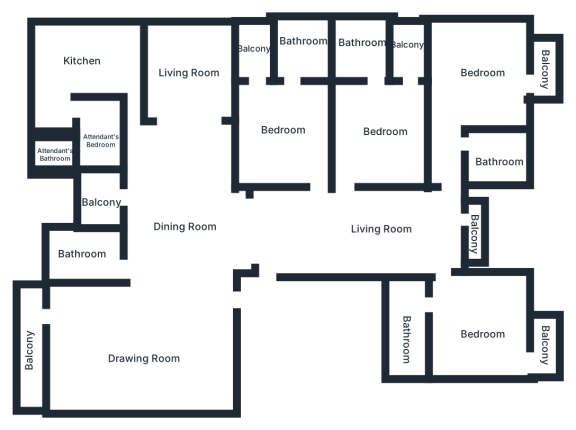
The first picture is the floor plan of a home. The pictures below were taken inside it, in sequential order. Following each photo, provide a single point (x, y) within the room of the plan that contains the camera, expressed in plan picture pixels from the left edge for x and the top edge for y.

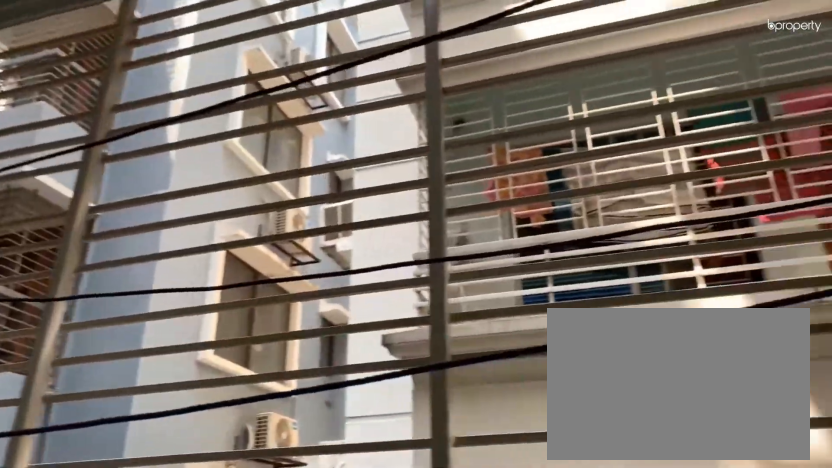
(27, 352)
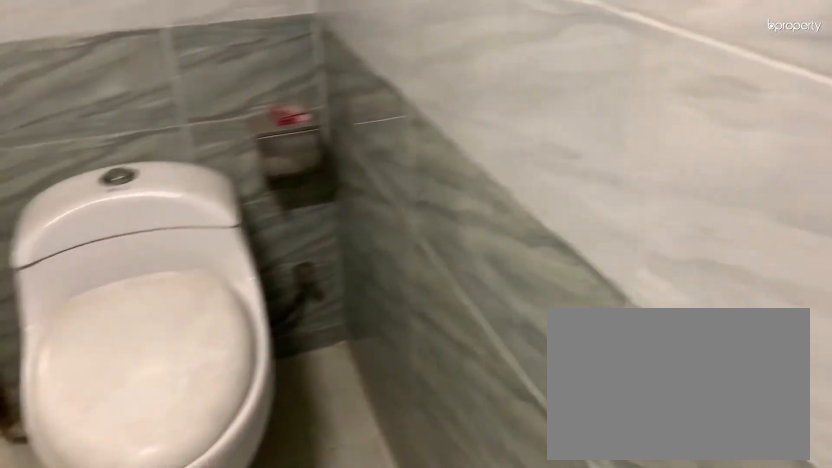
(90, 256)
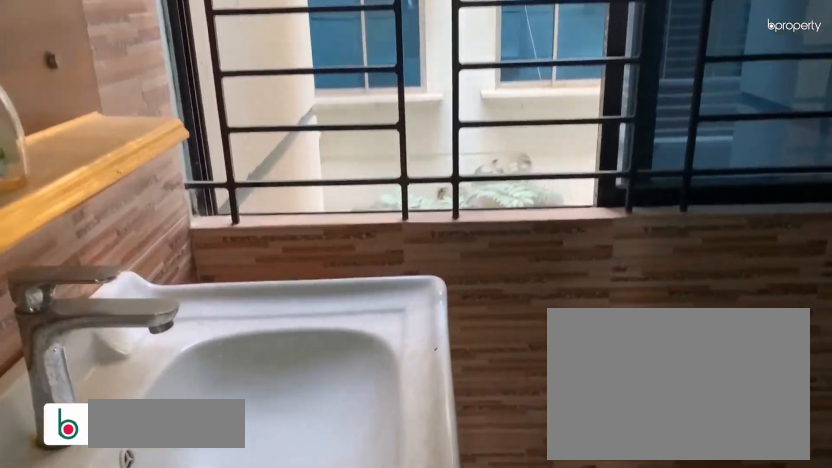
(98, 201)
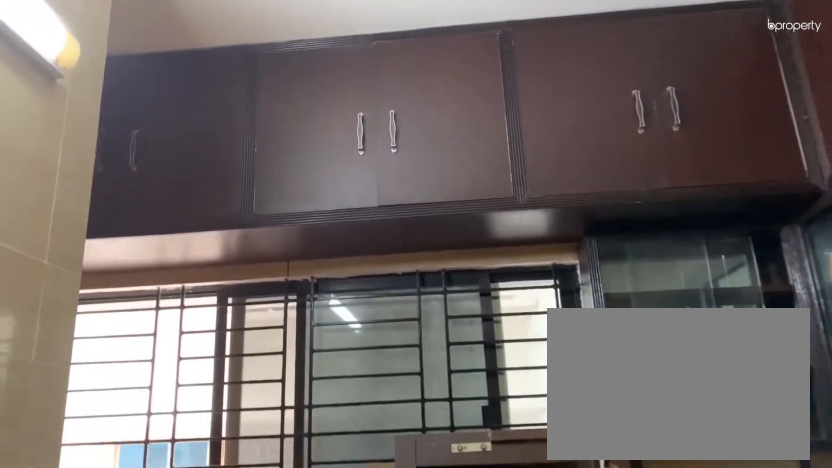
(79, 56)
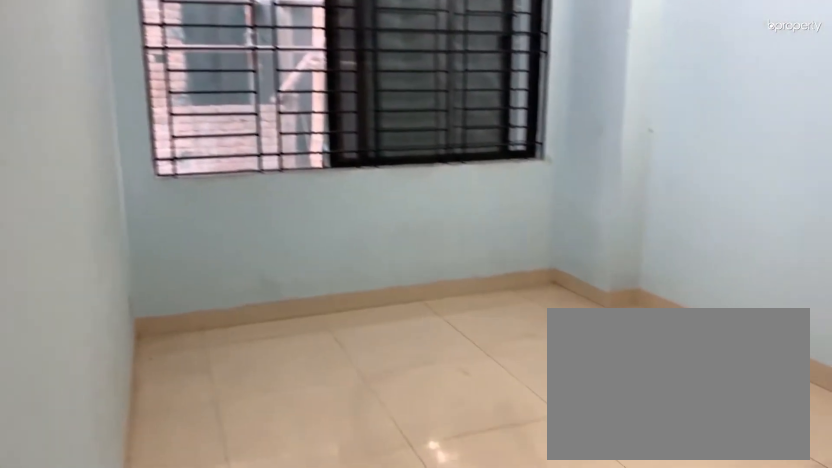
(184, 61)
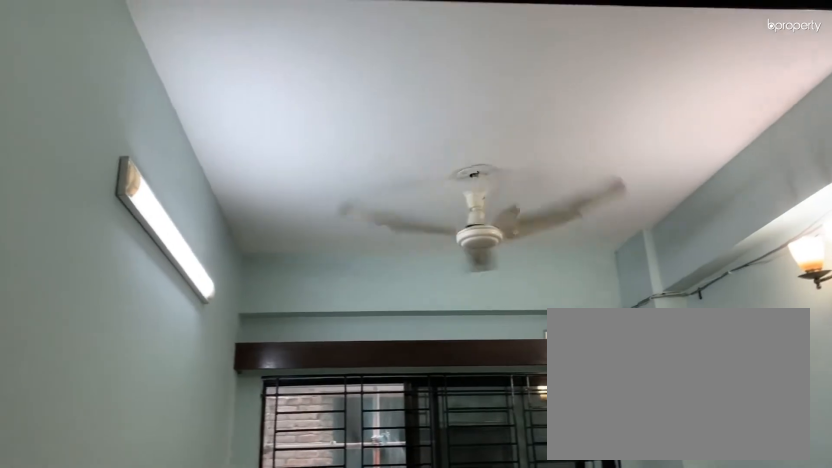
(184, 61)
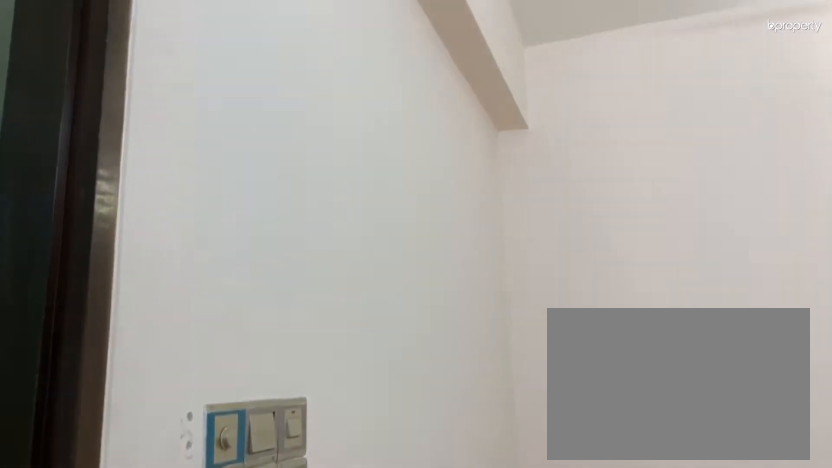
(280, 122)
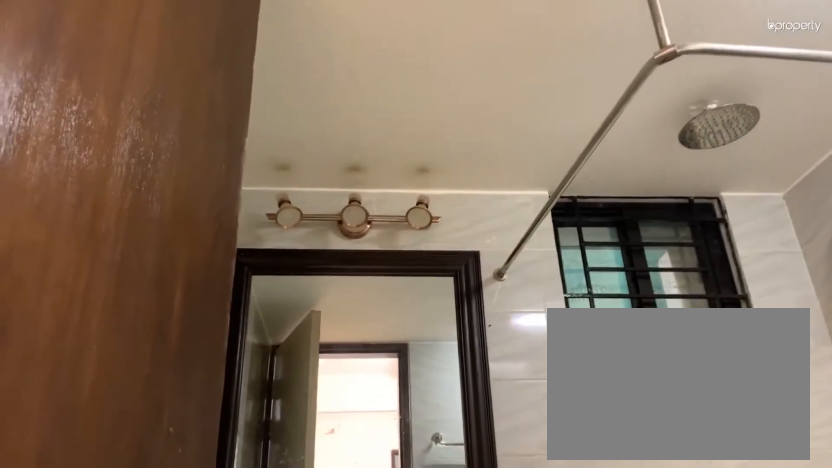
(298, 47)
